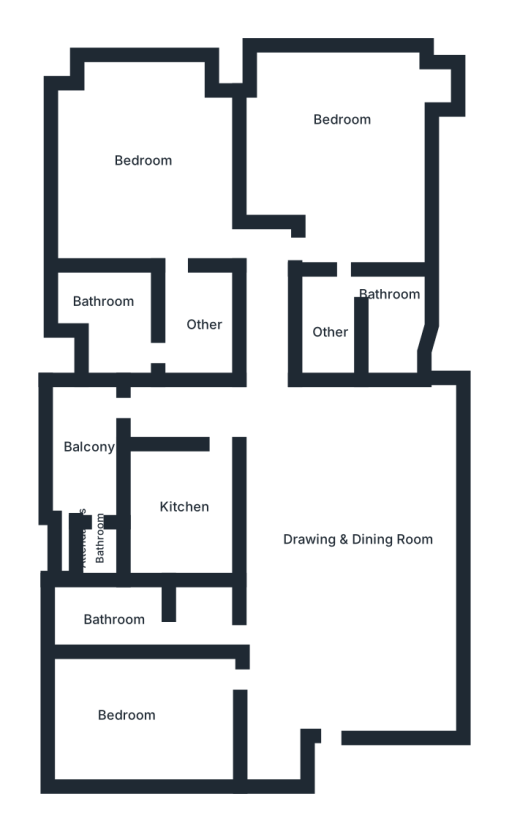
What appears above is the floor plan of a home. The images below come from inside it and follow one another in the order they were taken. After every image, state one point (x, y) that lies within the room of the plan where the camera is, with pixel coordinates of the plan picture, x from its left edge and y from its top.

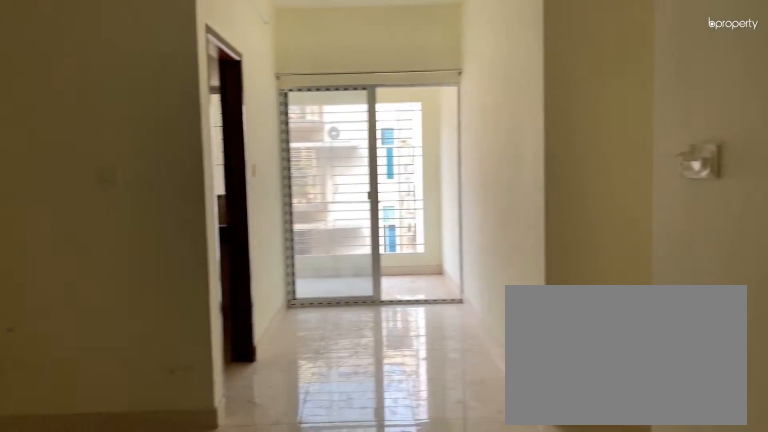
(351, 542)
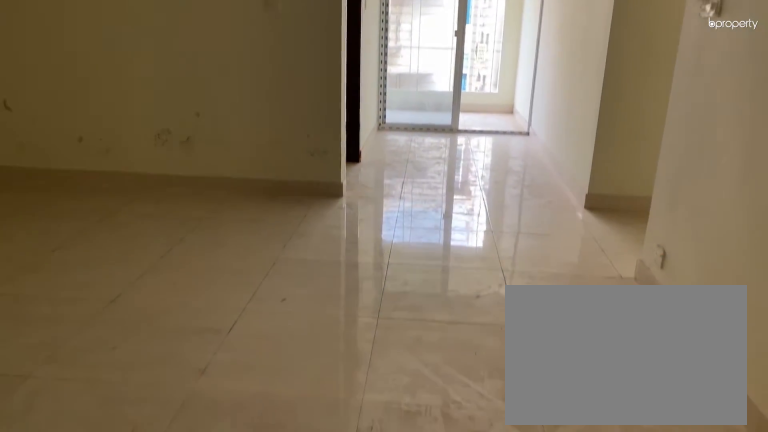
(351, 542)
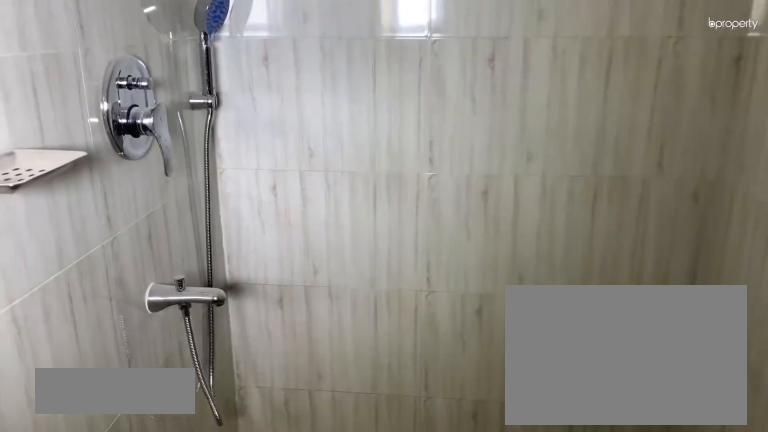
(118, 622)
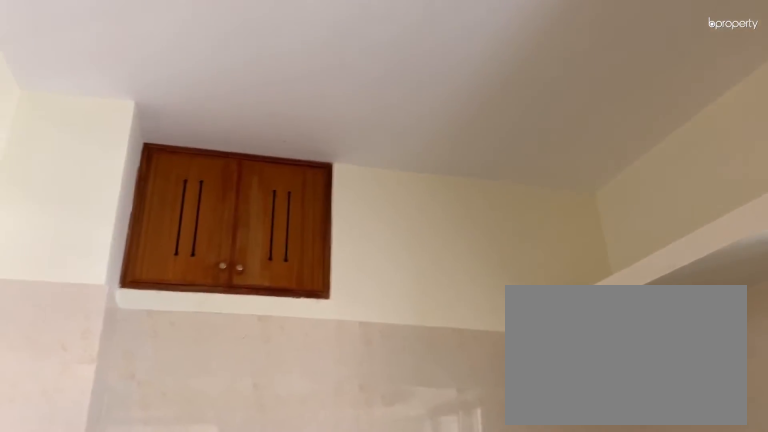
(188, 508)
